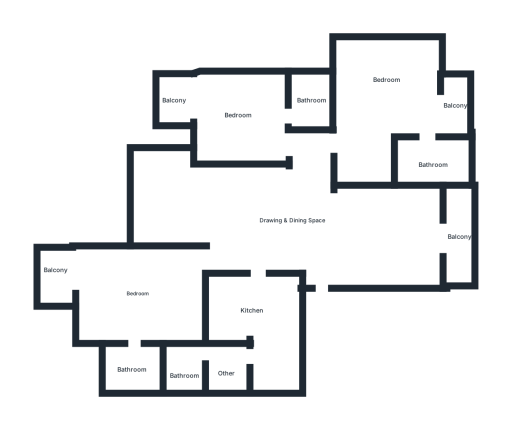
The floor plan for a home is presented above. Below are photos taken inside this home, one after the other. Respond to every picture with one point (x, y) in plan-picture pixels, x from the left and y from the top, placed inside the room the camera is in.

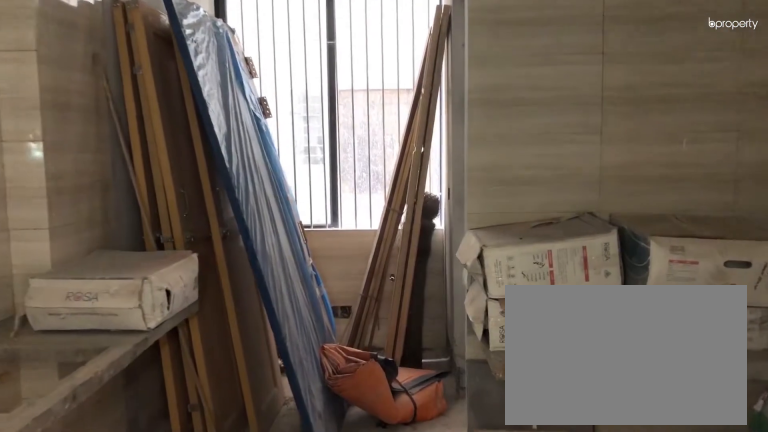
(254, 283)
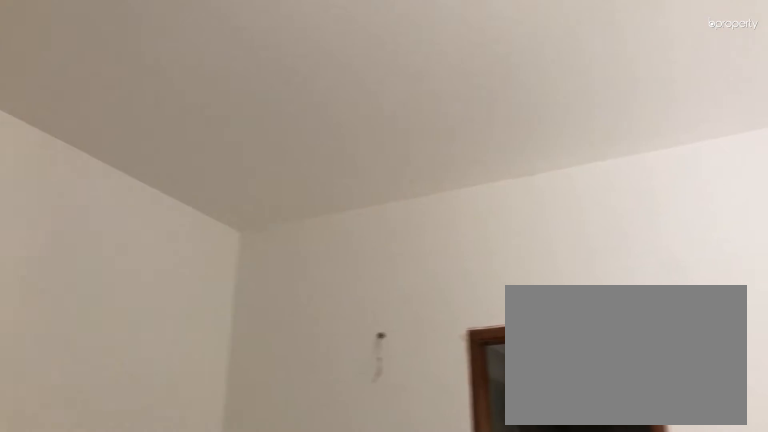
(131, 290)
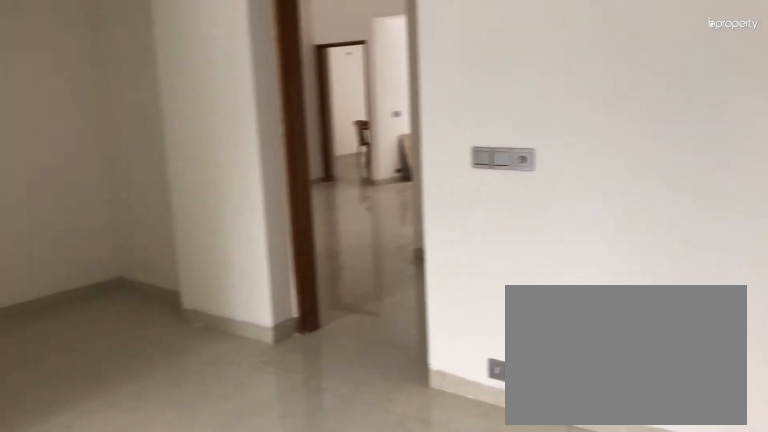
(390, 103)
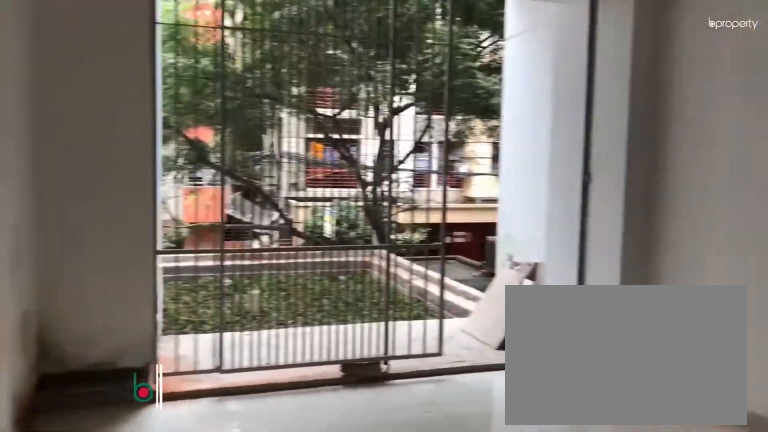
(252, 118)
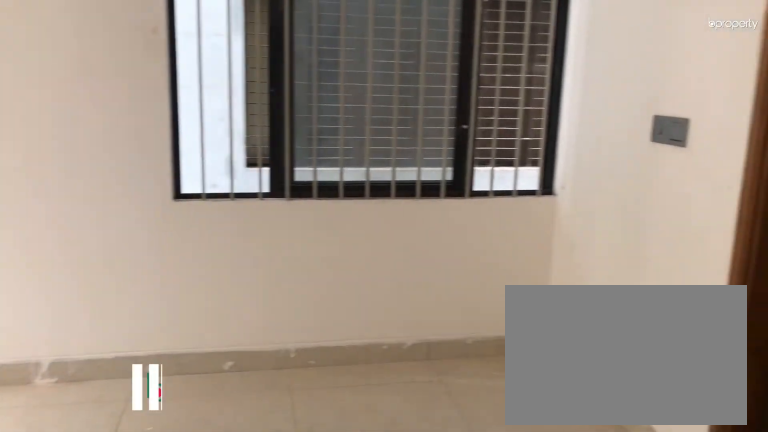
(252, 118)
